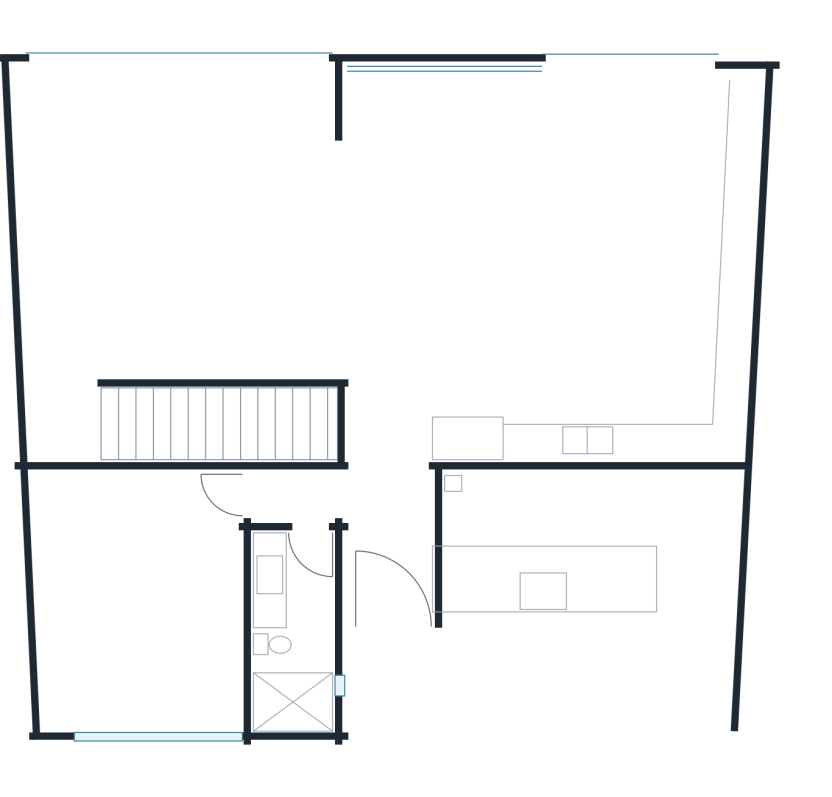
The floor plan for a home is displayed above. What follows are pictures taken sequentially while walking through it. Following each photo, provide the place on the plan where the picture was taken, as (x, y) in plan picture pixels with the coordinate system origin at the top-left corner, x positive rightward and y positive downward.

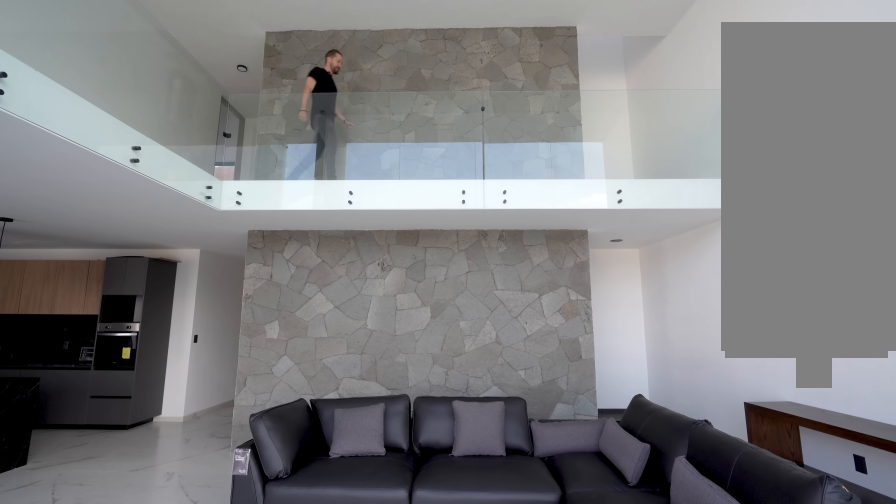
(209, 168)
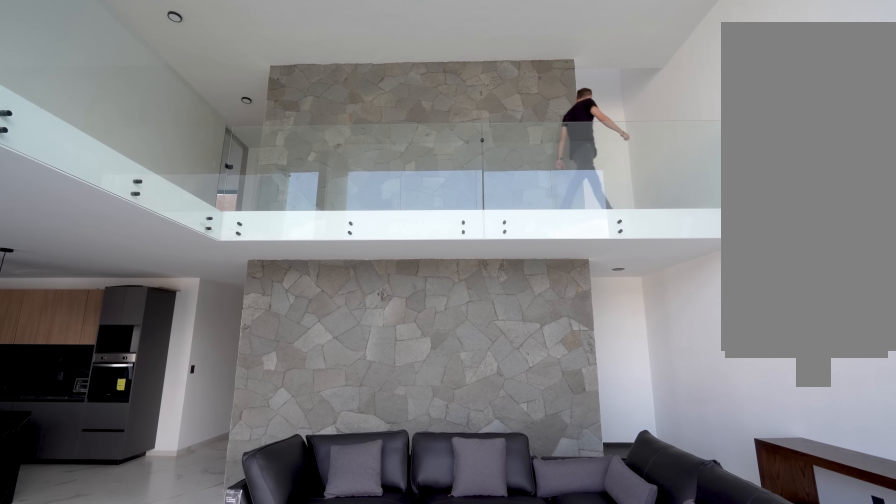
(196, 168)
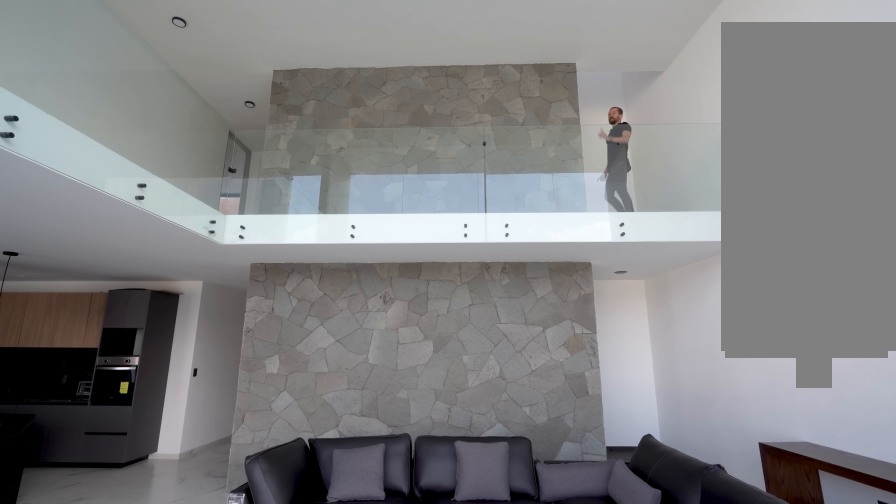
(196, 168)
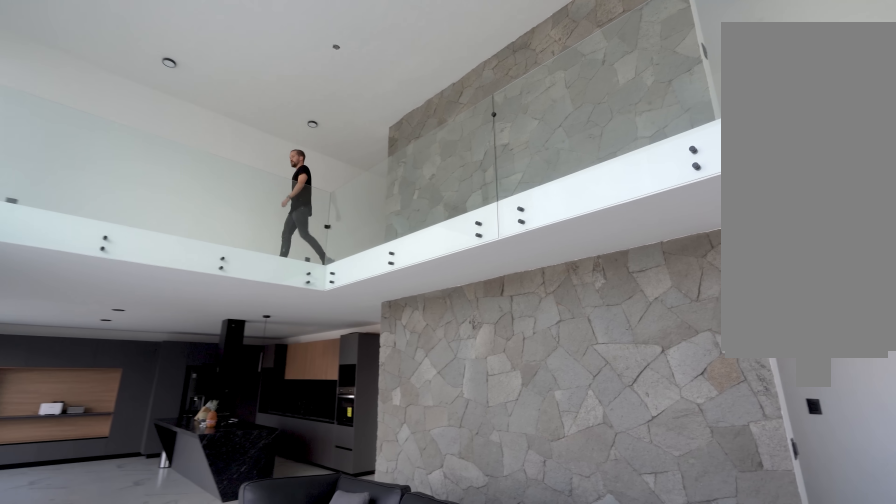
(117, 214)
